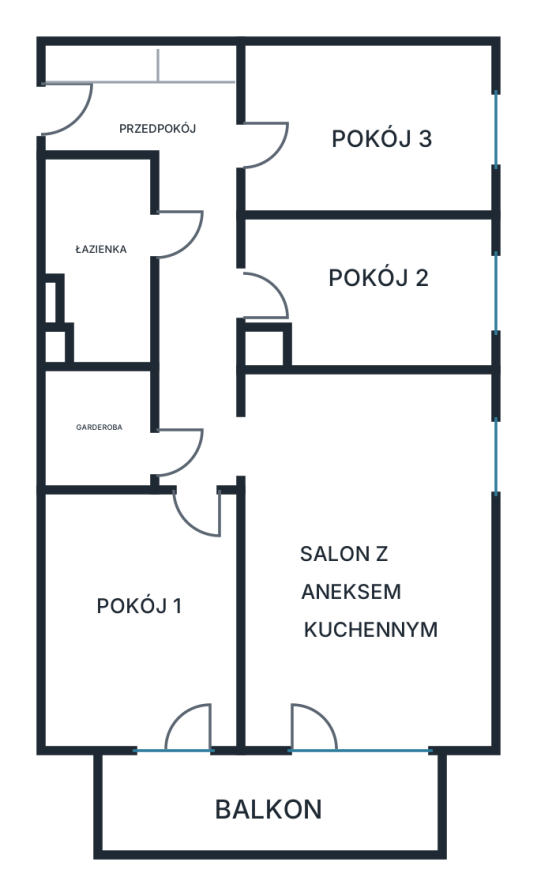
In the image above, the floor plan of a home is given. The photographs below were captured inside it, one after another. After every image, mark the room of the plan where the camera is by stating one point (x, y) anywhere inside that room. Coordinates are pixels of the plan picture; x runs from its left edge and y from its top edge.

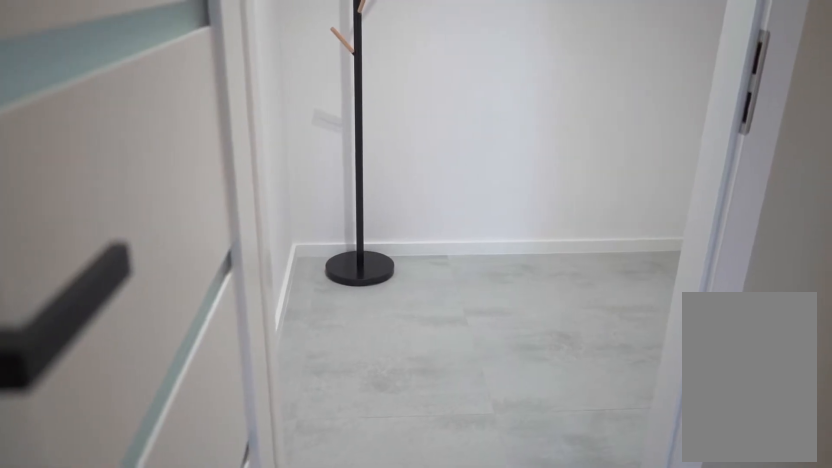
(101, 428)
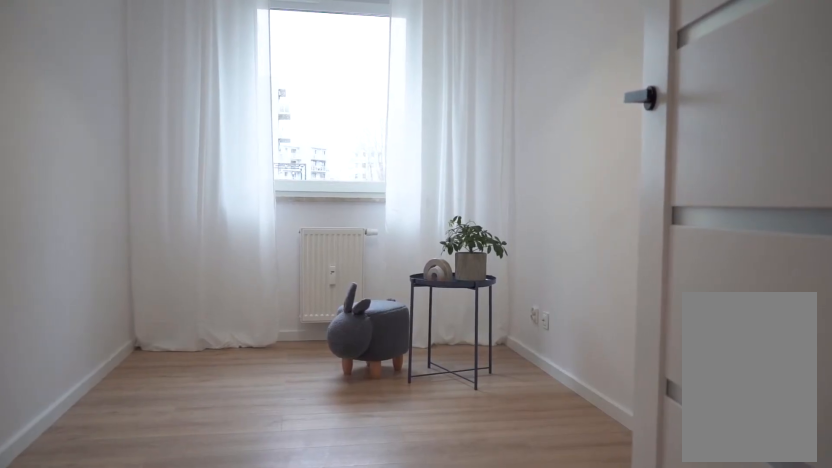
(373, 288)
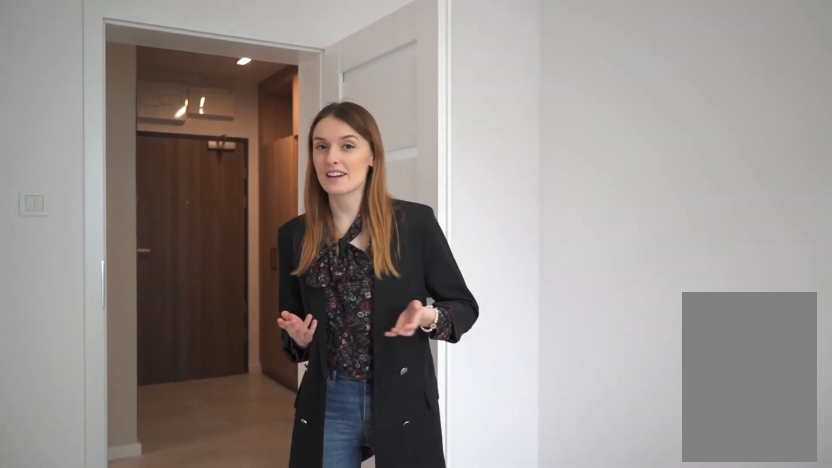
(373, 129)
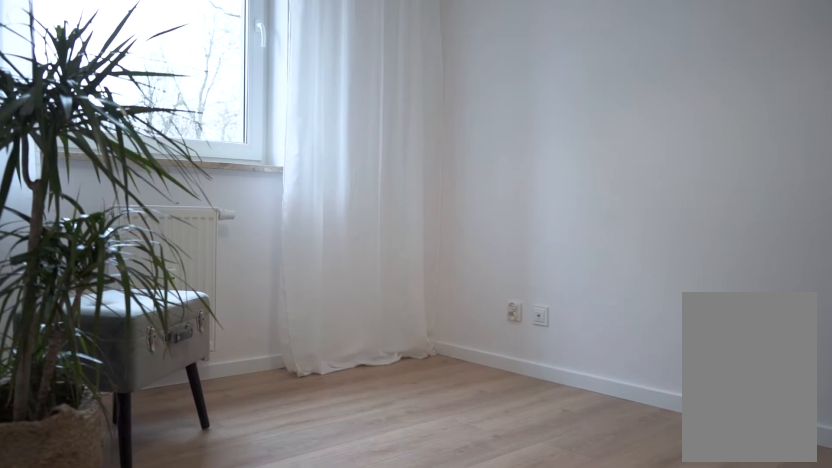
(373, 130)
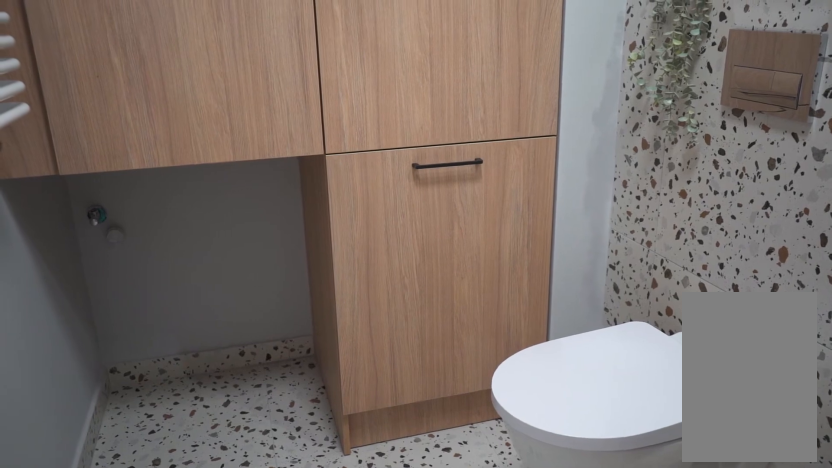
(100, 258)
